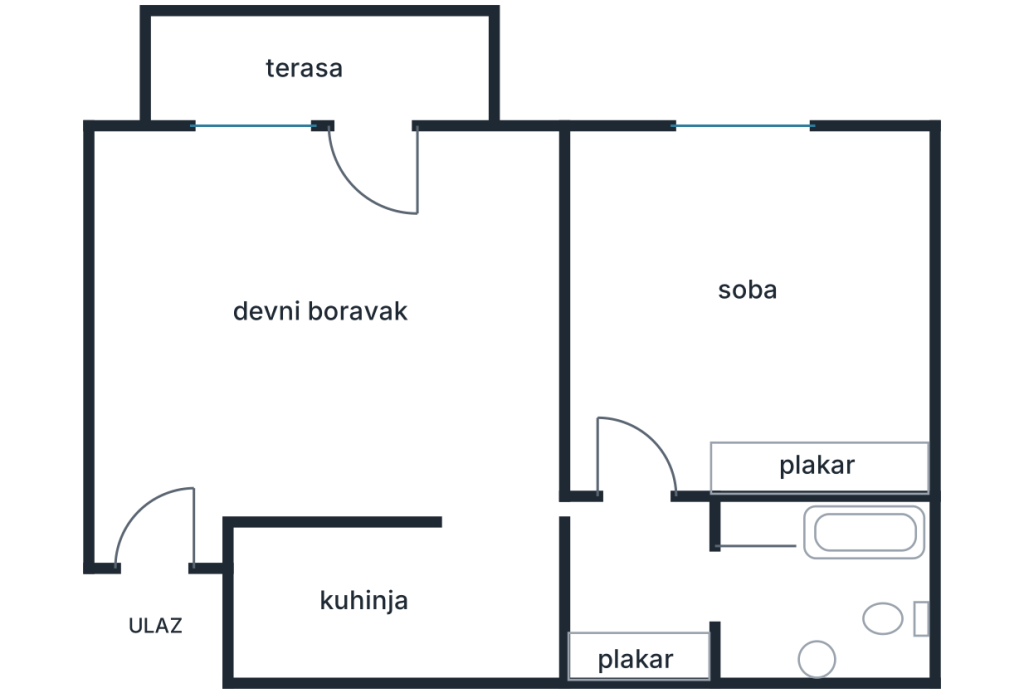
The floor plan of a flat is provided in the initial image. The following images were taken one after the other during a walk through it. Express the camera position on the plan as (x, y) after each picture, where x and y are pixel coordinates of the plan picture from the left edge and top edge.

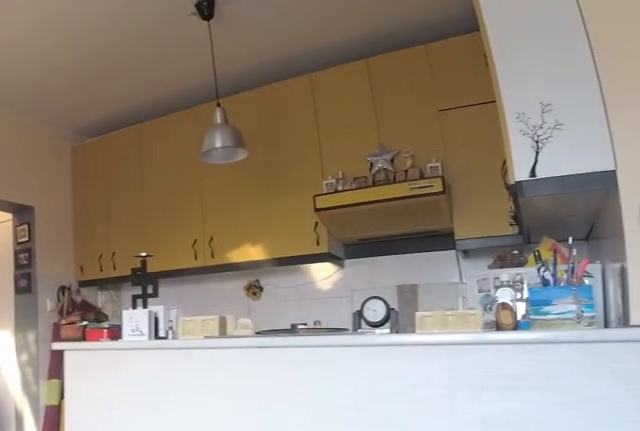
(274, 253)
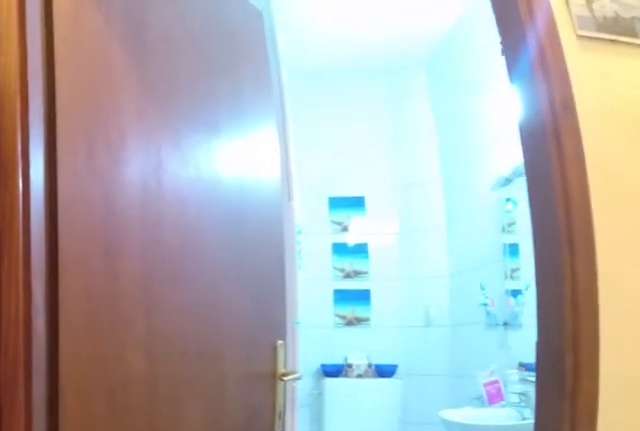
(592, 561)
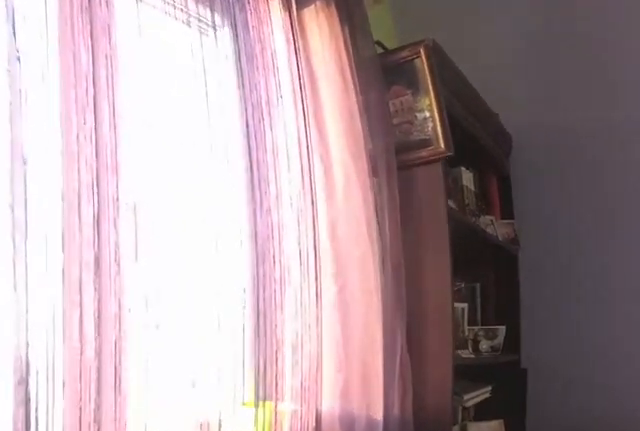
(625, 264)
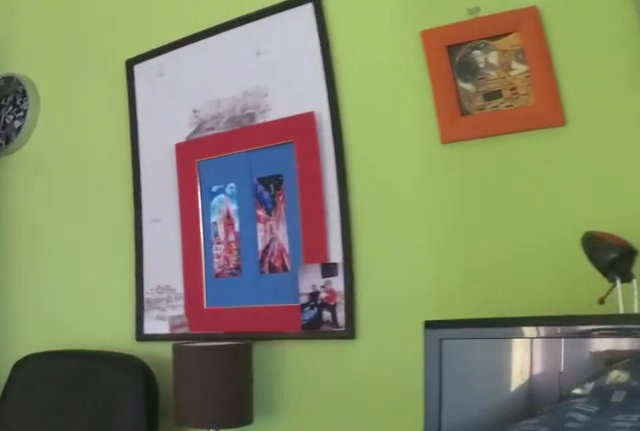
(655, 249)
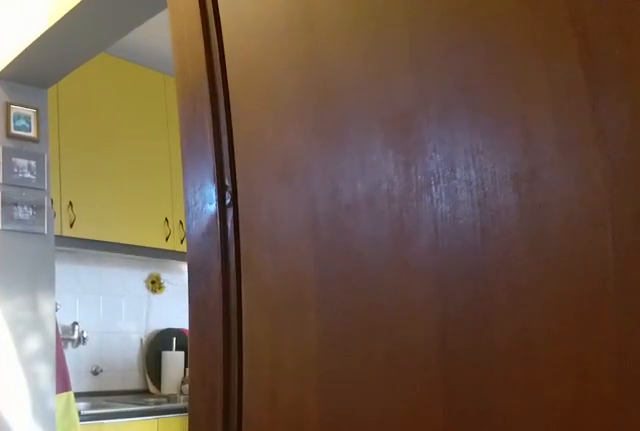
(653, 428)
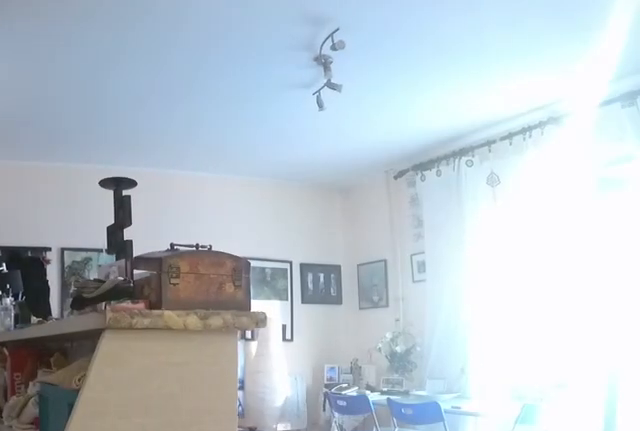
(513, 562)
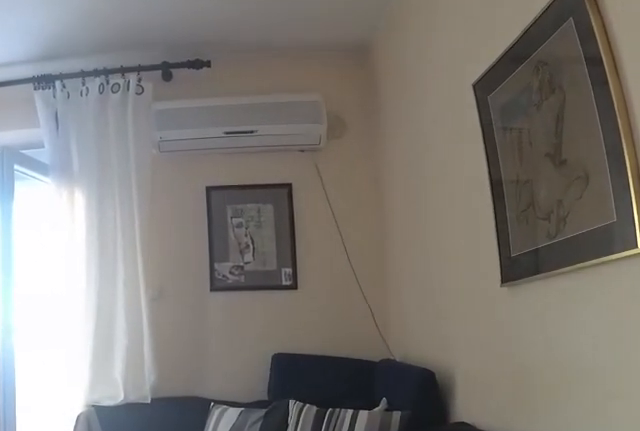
(416, 438)
